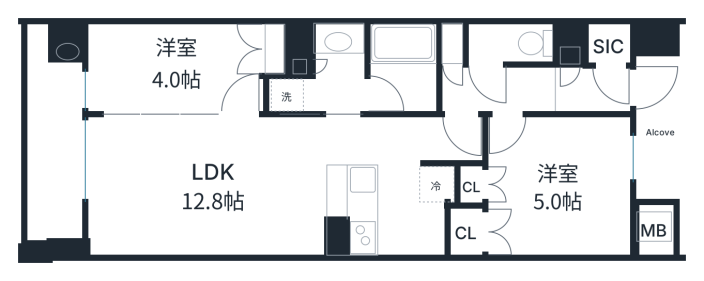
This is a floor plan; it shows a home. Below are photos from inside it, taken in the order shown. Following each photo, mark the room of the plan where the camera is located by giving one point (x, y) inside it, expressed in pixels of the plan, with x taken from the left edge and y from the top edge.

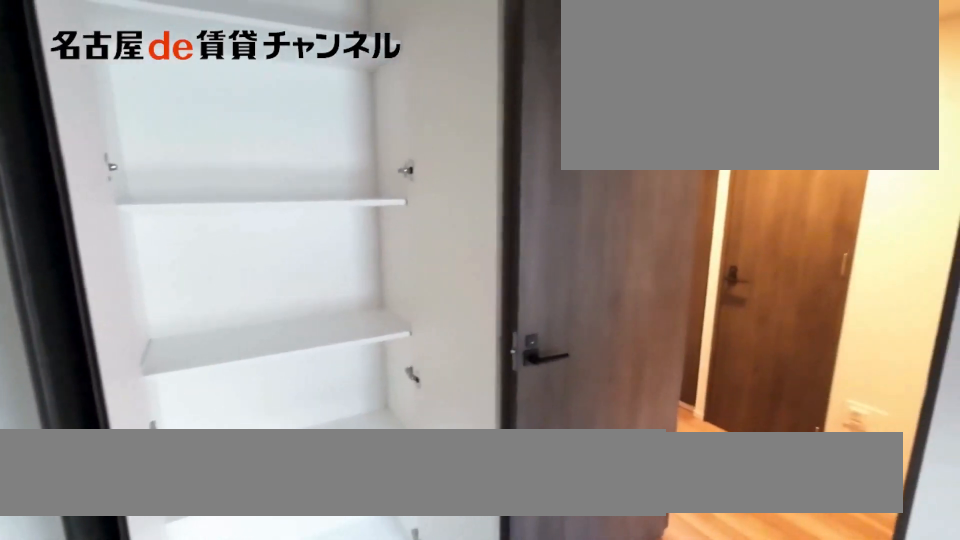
(468, 212)
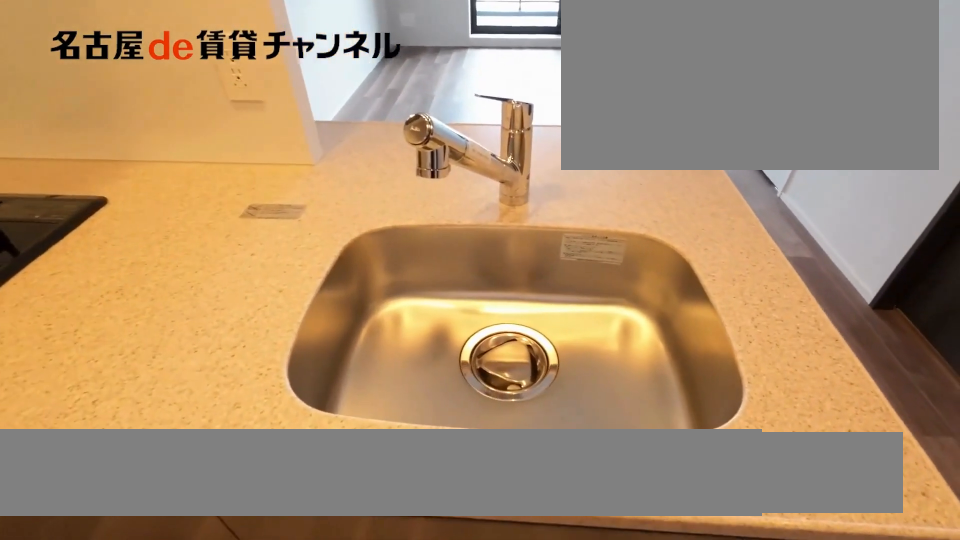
(382, 210)
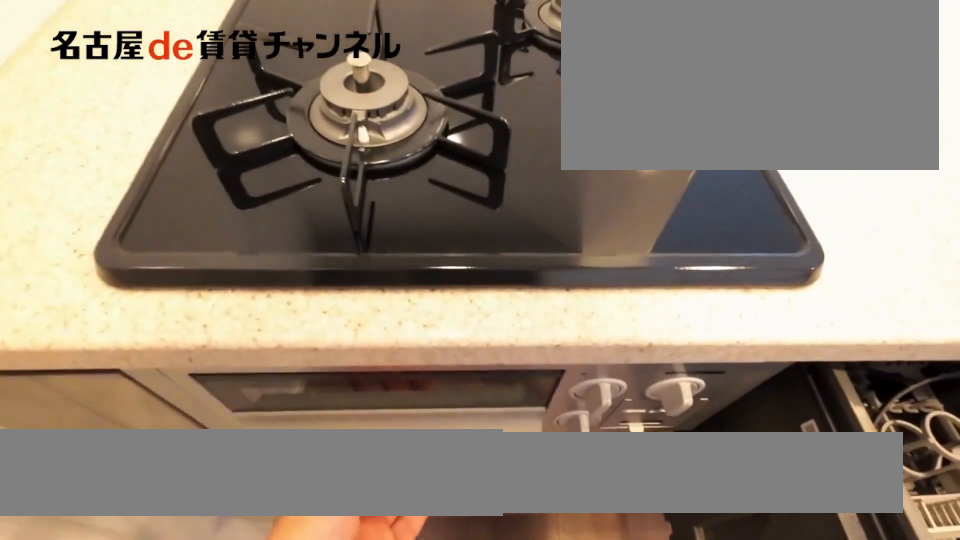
(382, 210)
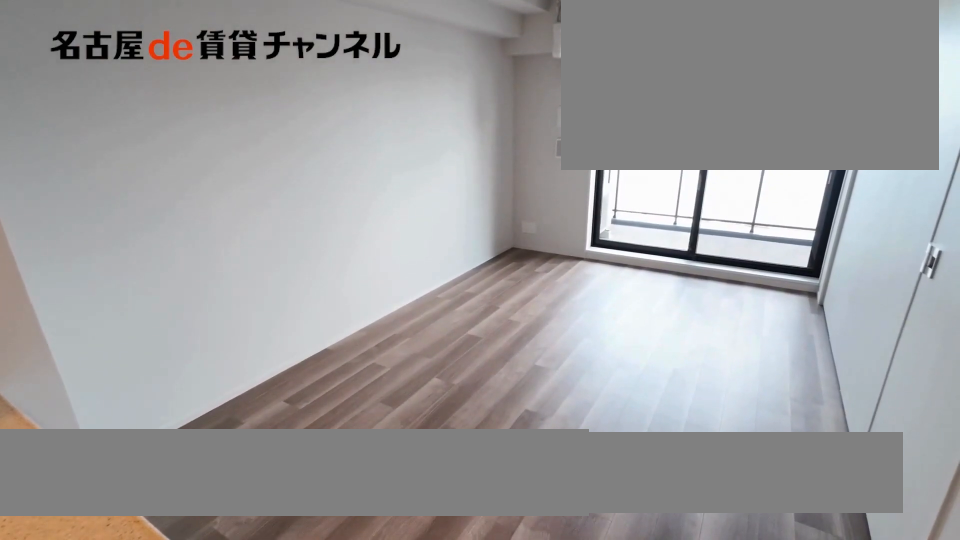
(203, 184)
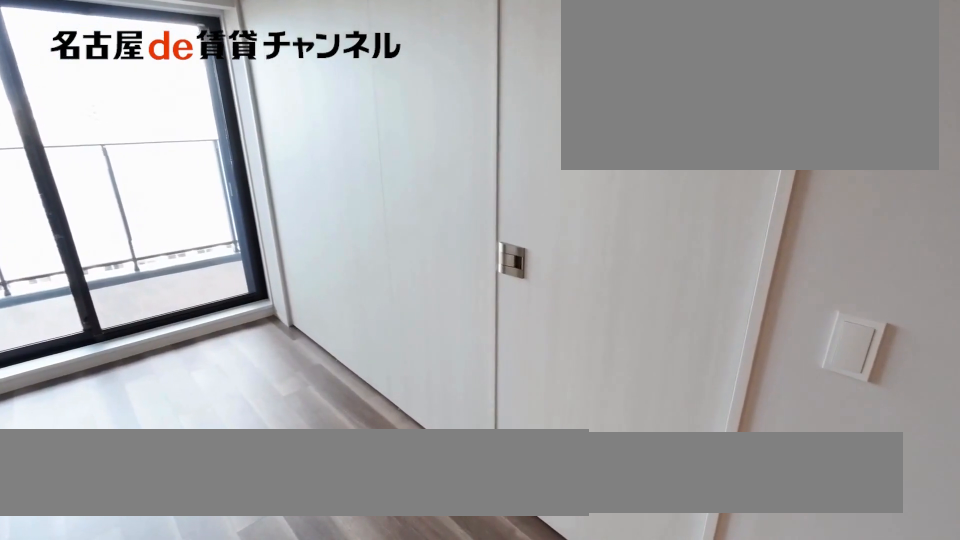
(203, 184)
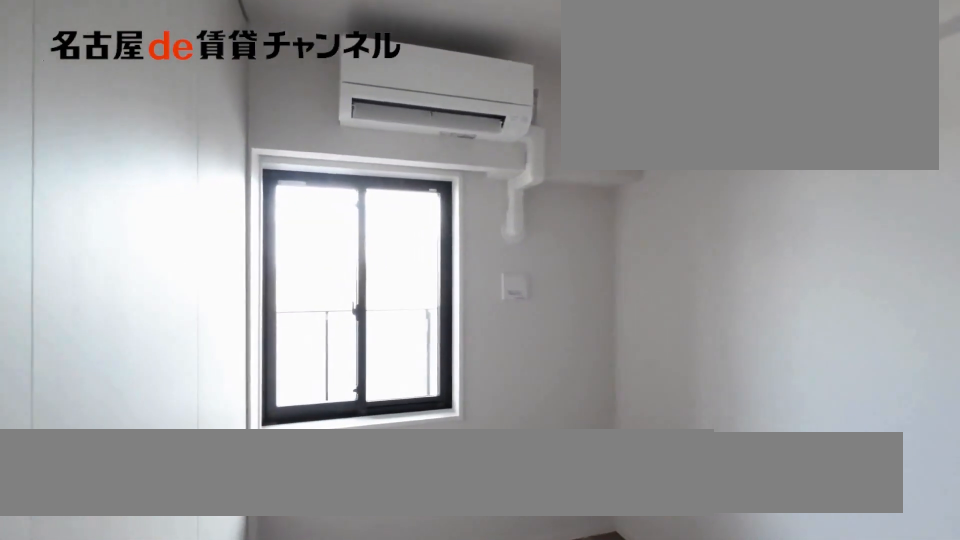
(172, 70)
